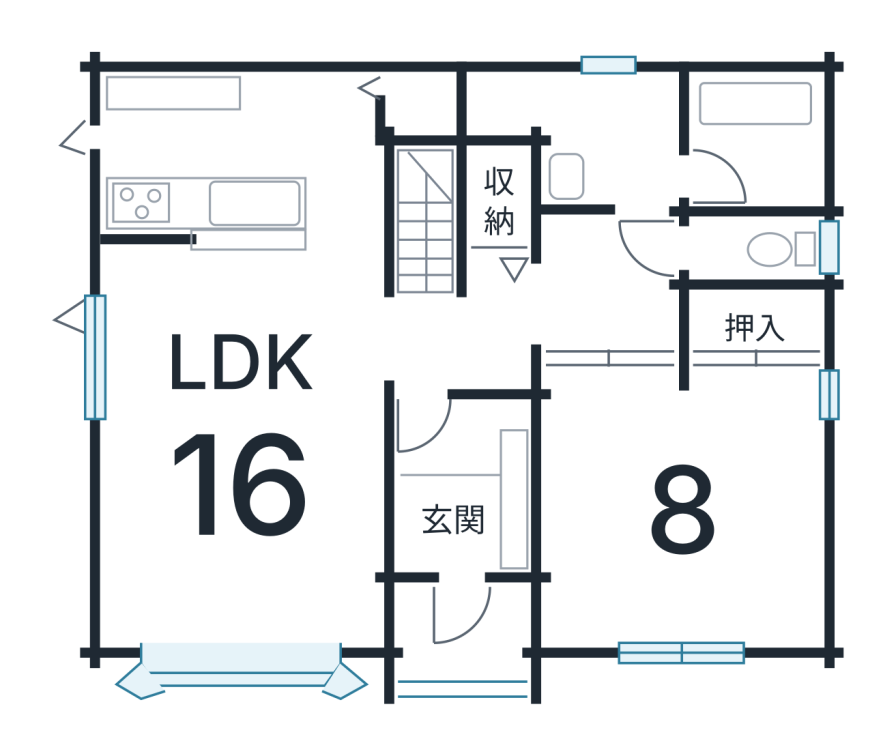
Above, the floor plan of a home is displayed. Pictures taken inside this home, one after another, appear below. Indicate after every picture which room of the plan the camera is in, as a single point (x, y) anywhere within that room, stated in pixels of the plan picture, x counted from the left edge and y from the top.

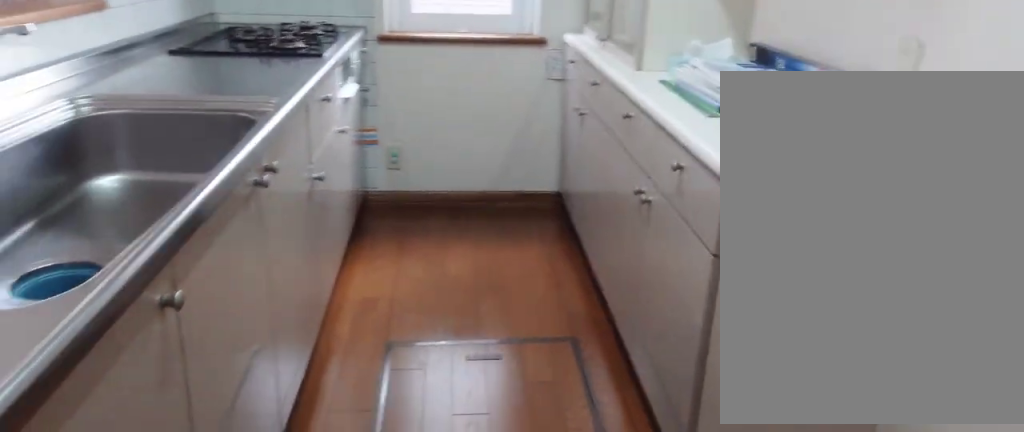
(225, 143)
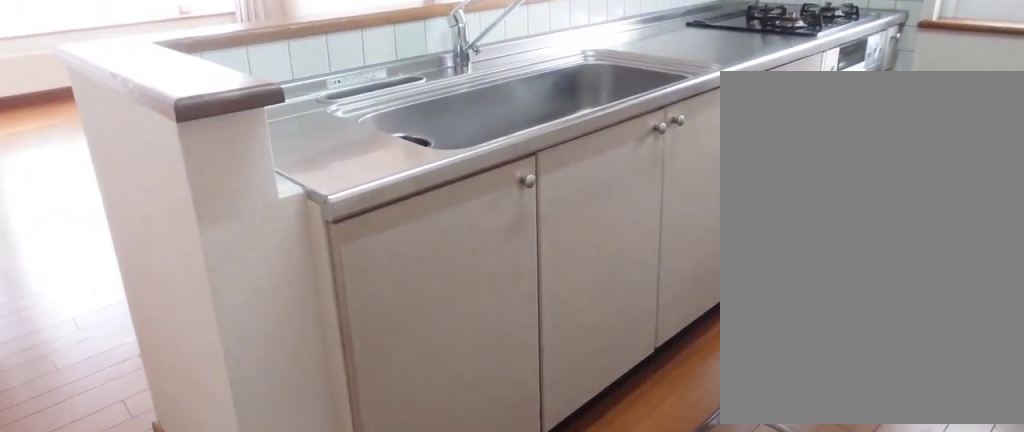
(225, 143)
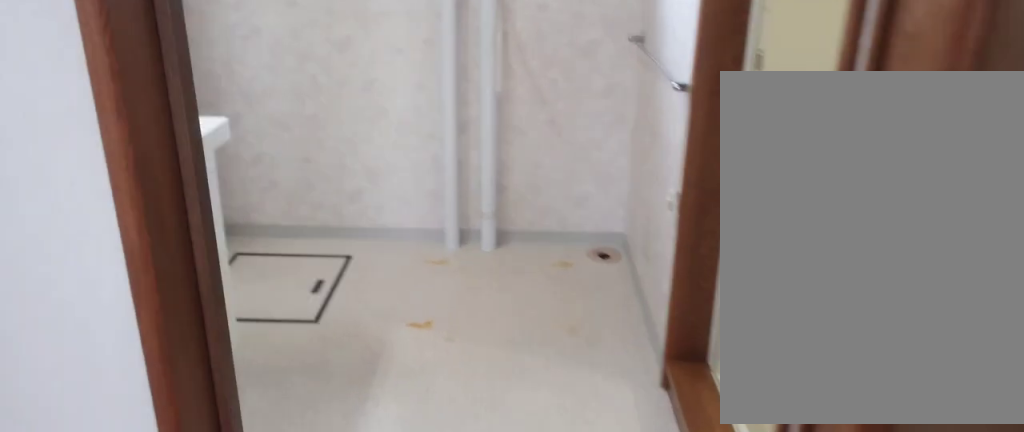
(599, 149)
